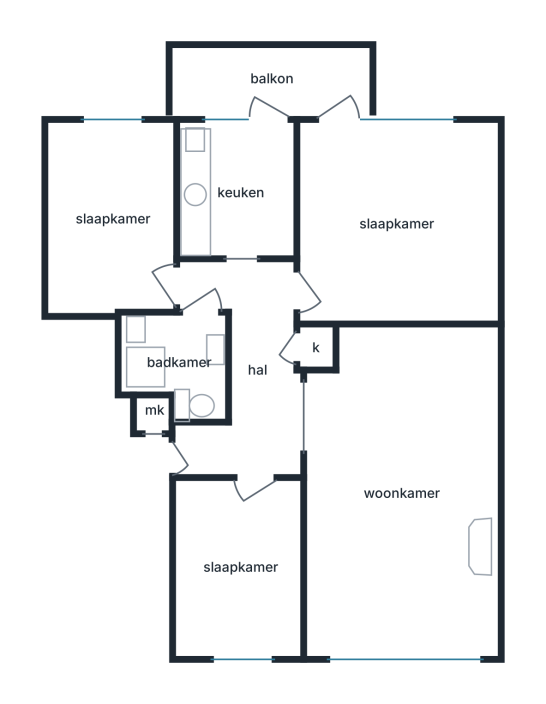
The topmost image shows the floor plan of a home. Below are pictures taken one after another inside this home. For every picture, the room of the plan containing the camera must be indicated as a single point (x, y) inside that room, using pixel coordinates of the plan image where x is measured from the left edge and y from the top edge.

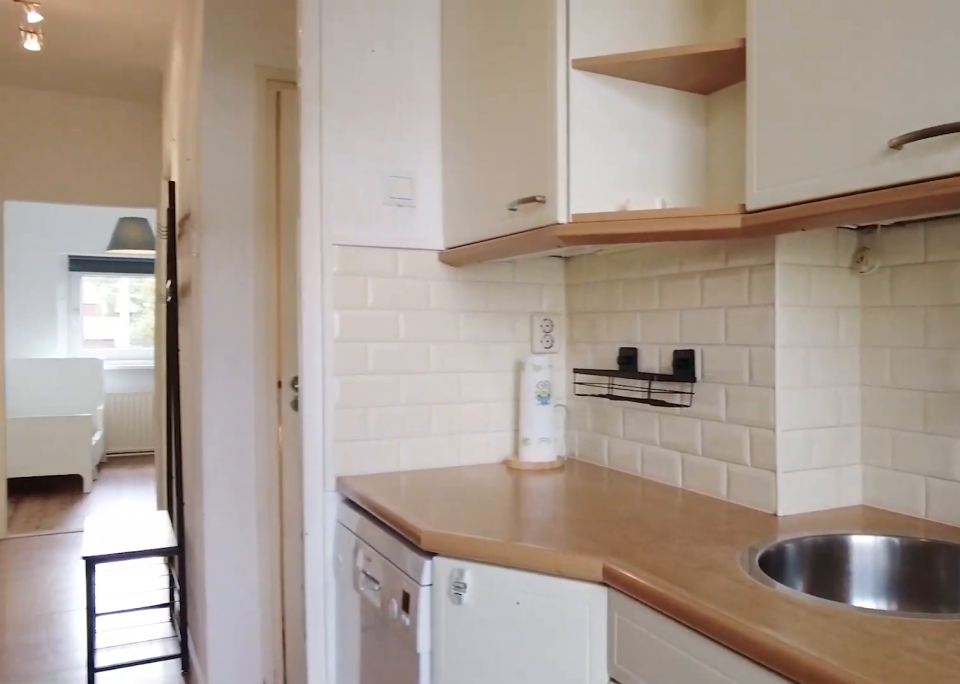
(238, 193)
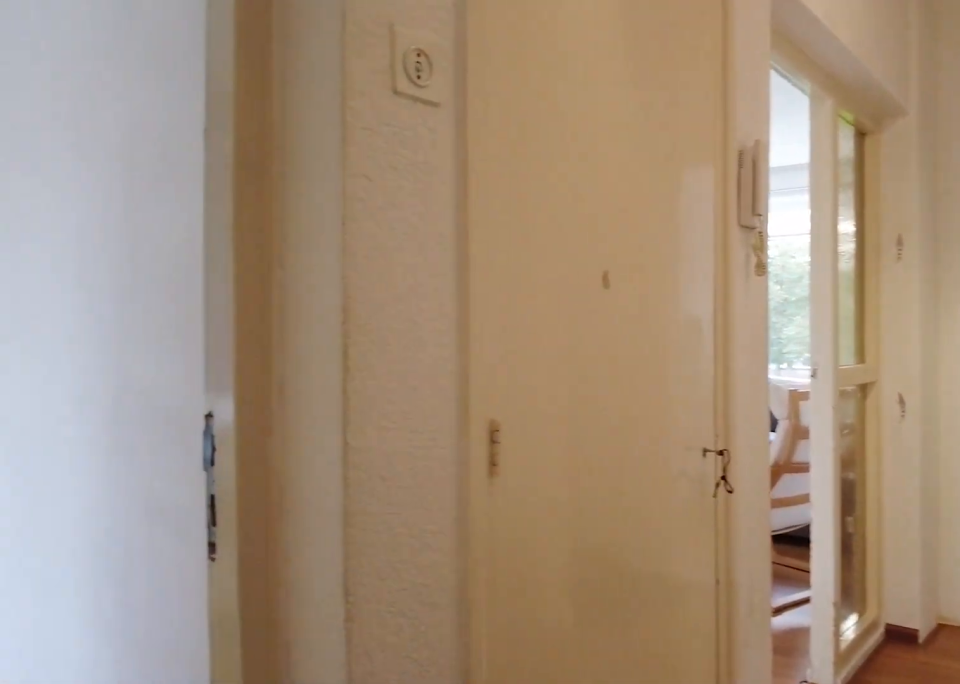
(249, 369)
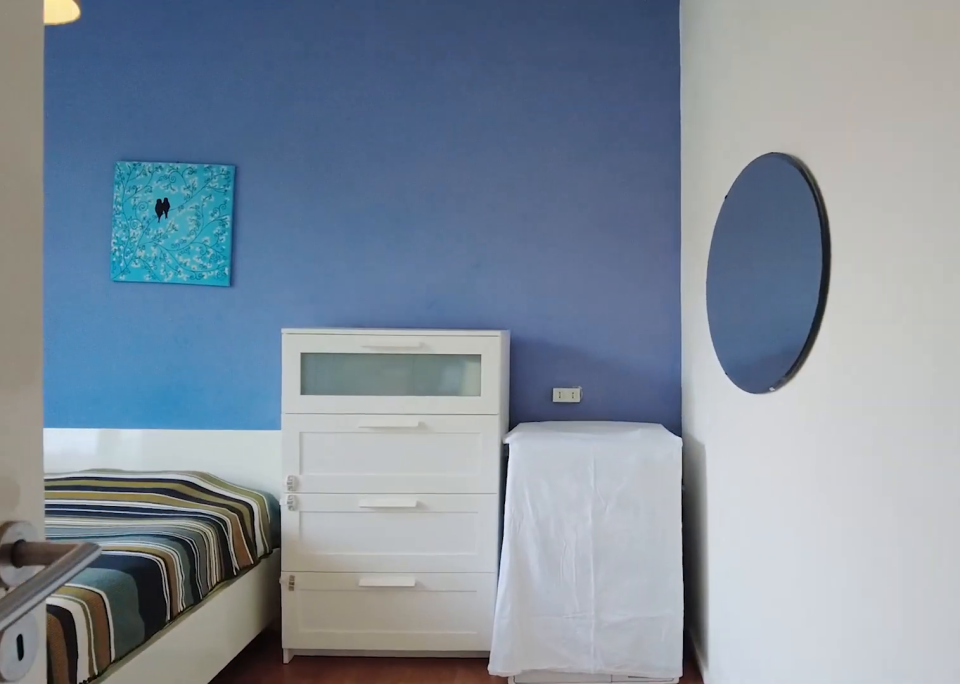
(396, 222)
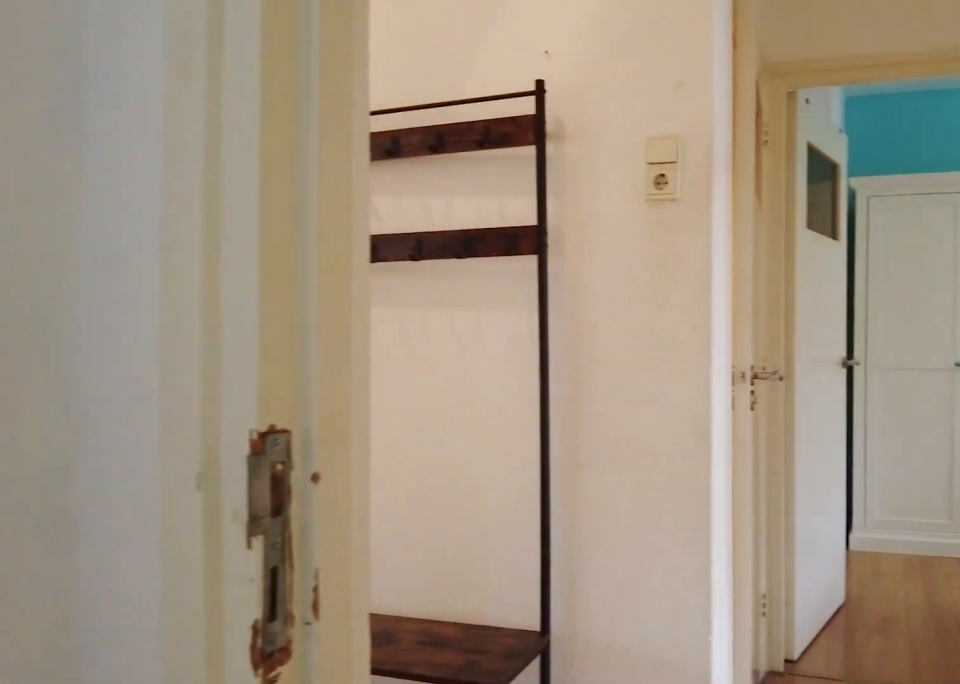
(396, 222)
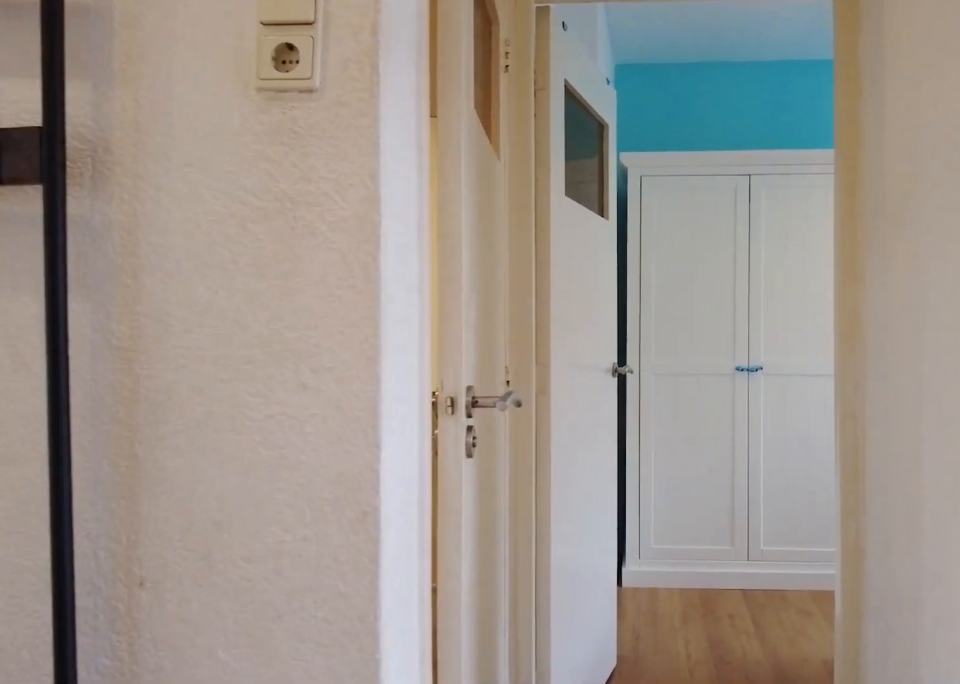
(249, 368)
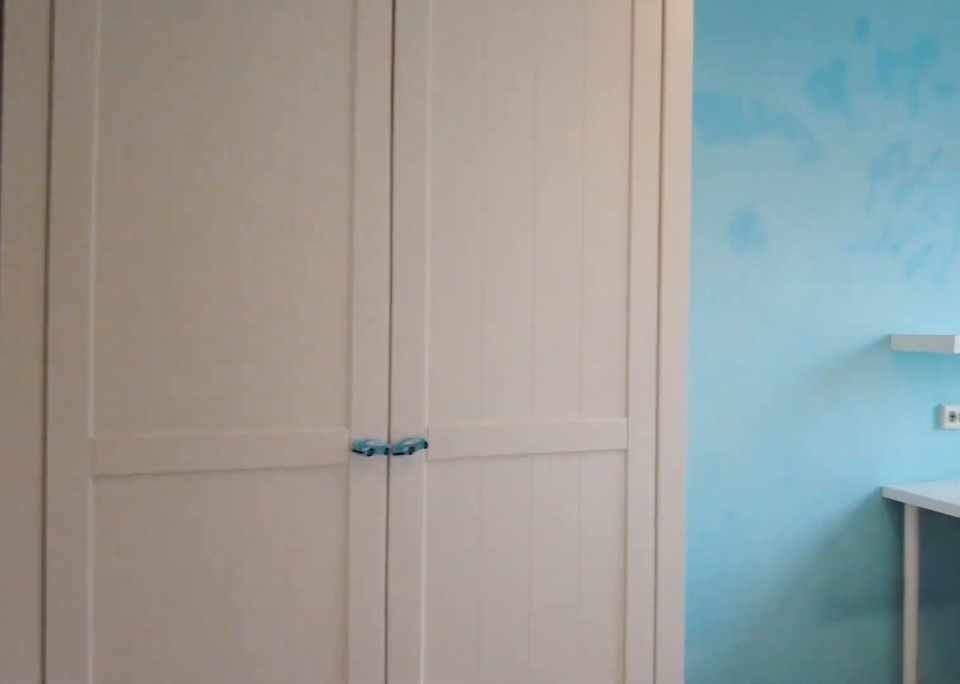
(115, 217)
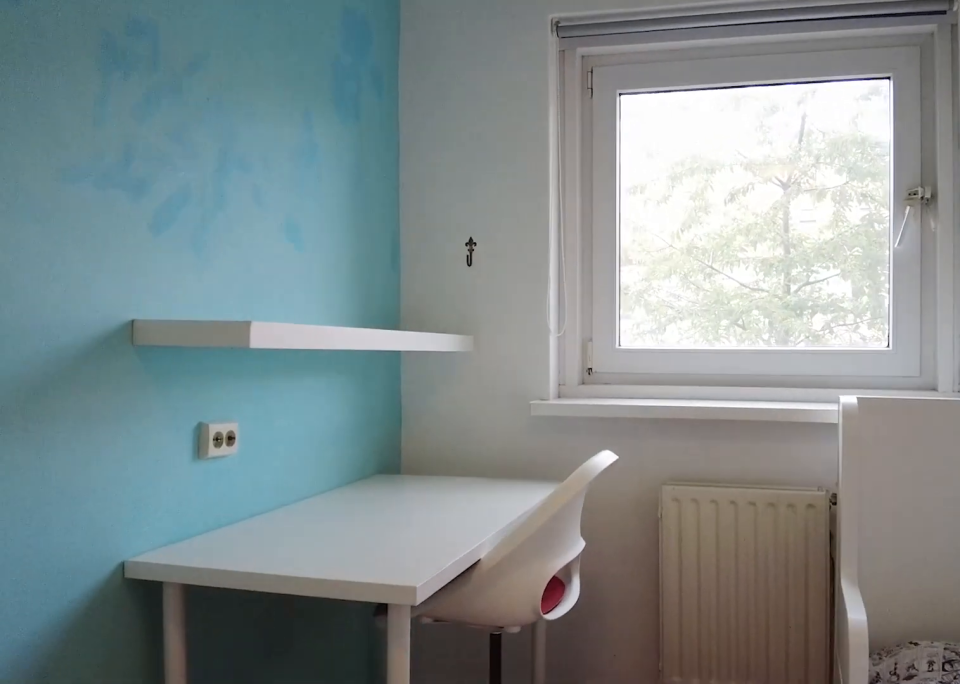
(115, 217)
